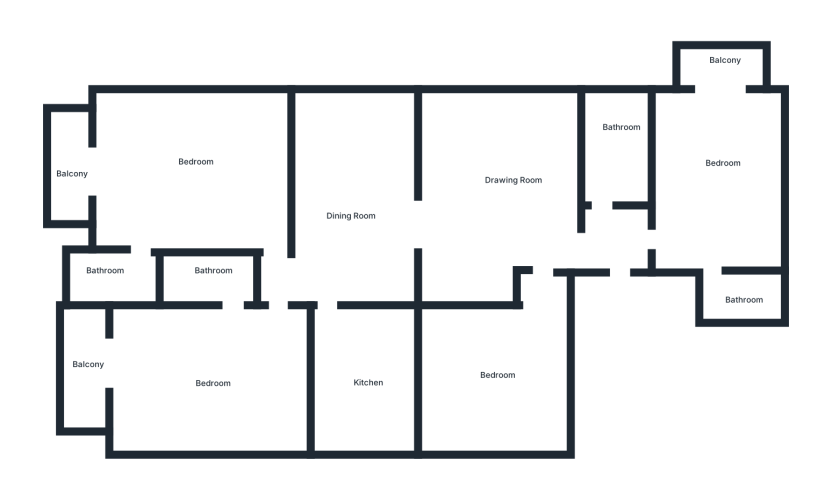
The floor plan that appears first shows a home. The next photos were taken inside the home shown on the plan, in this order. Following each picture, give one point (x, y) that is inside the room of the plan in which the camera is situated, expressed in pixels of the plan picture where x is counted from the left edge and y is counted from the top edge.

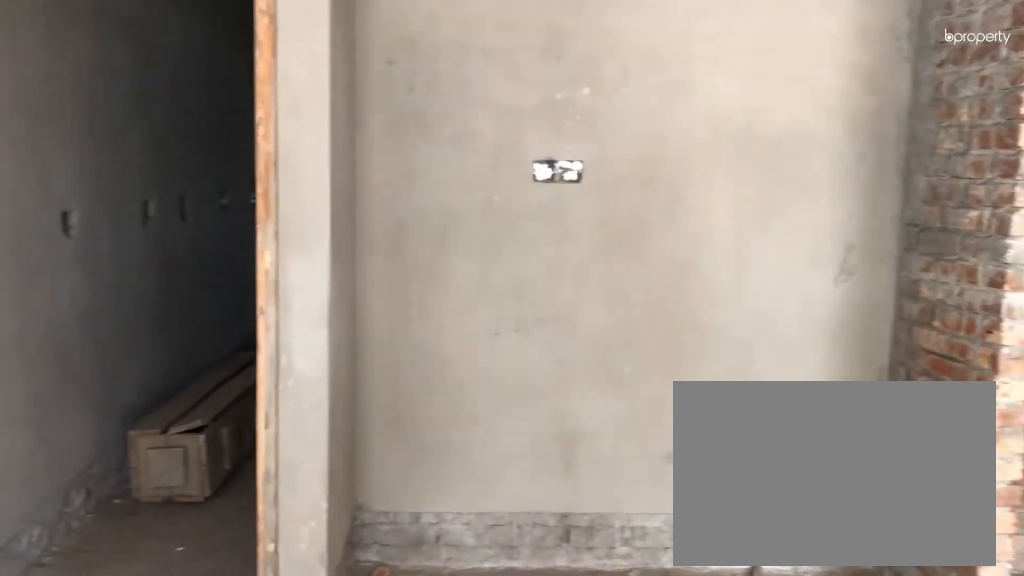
(483, 210)
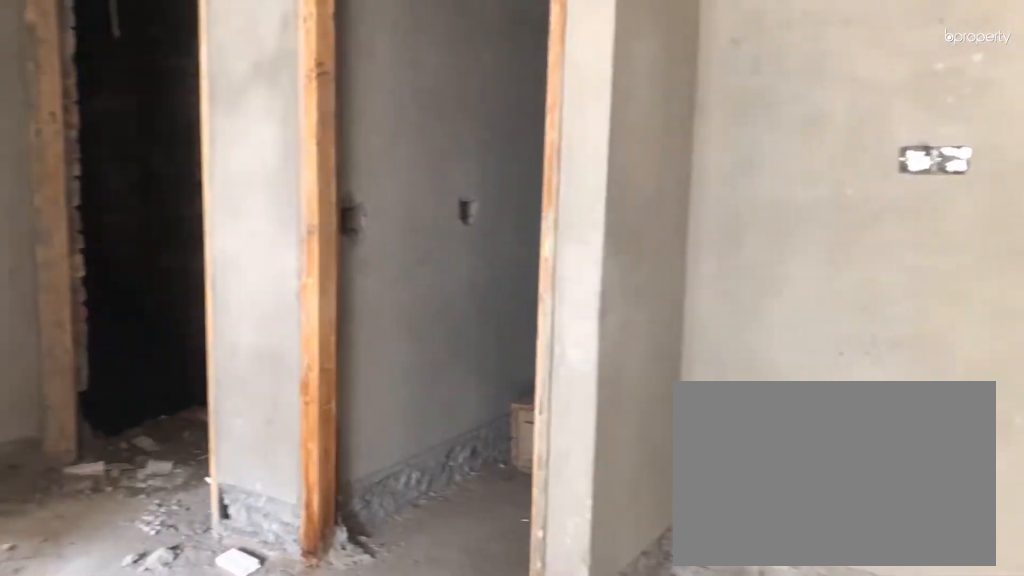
(483, 210)
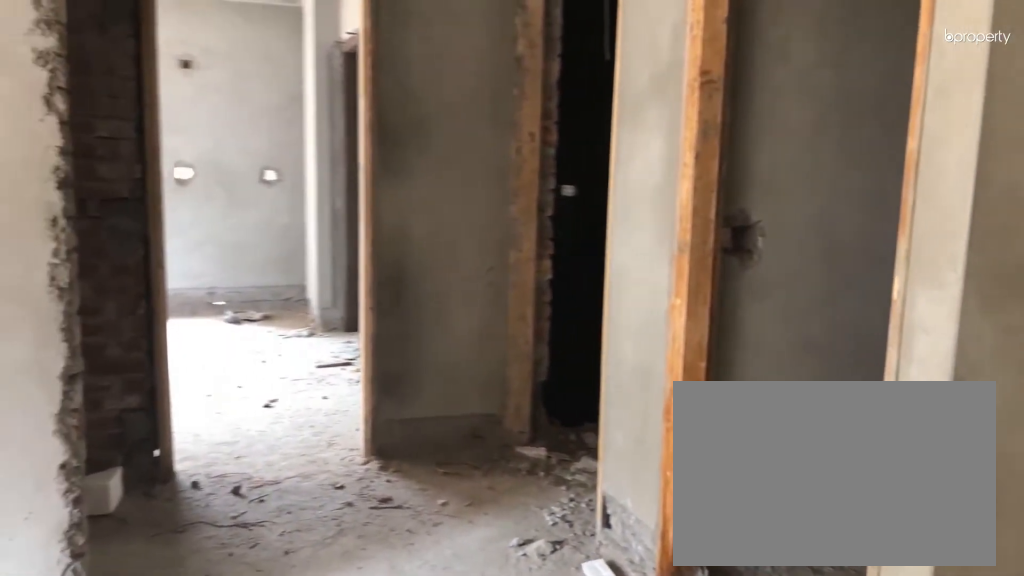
(483, 210)
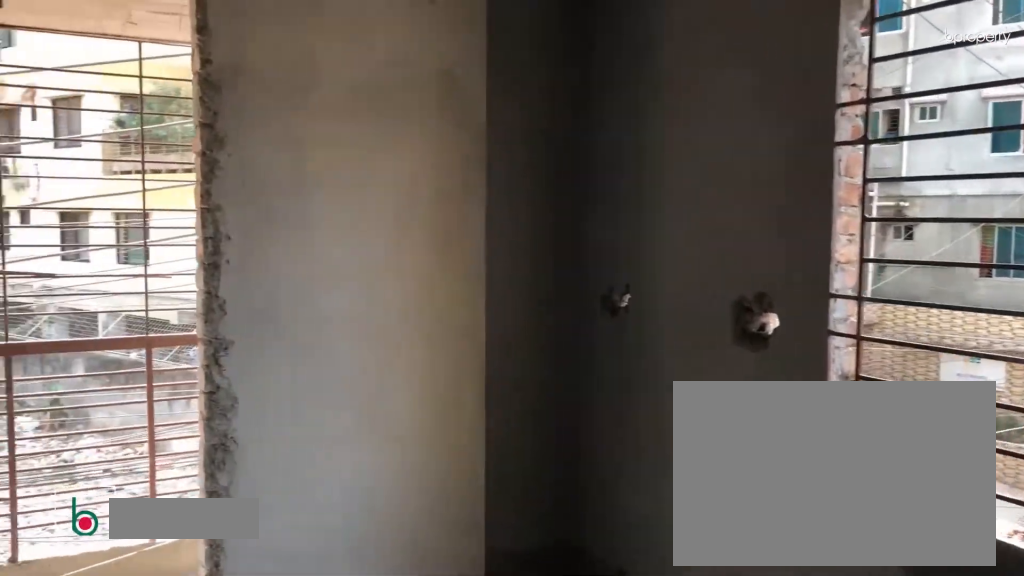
(723, 193)
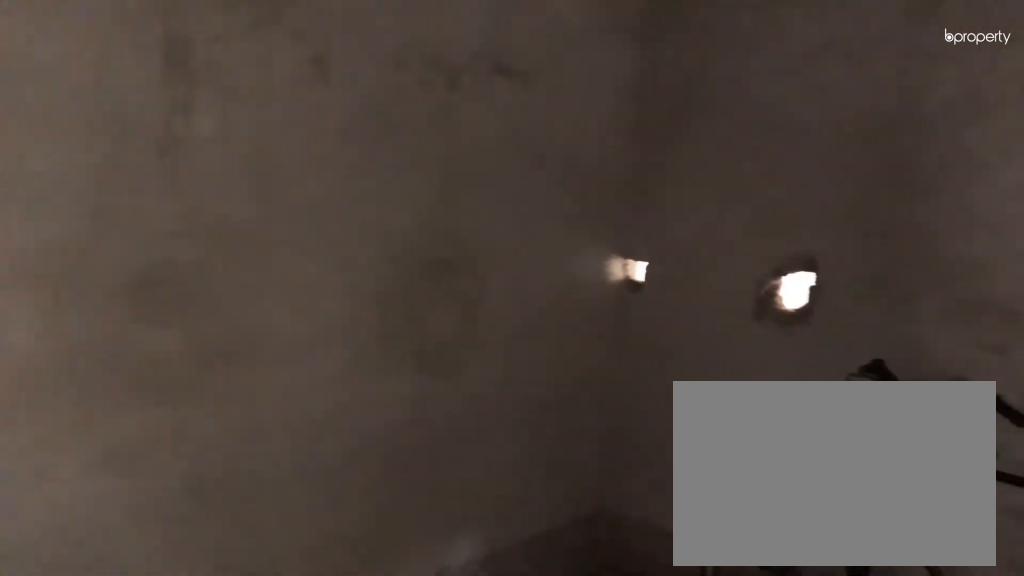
(510, 367)
